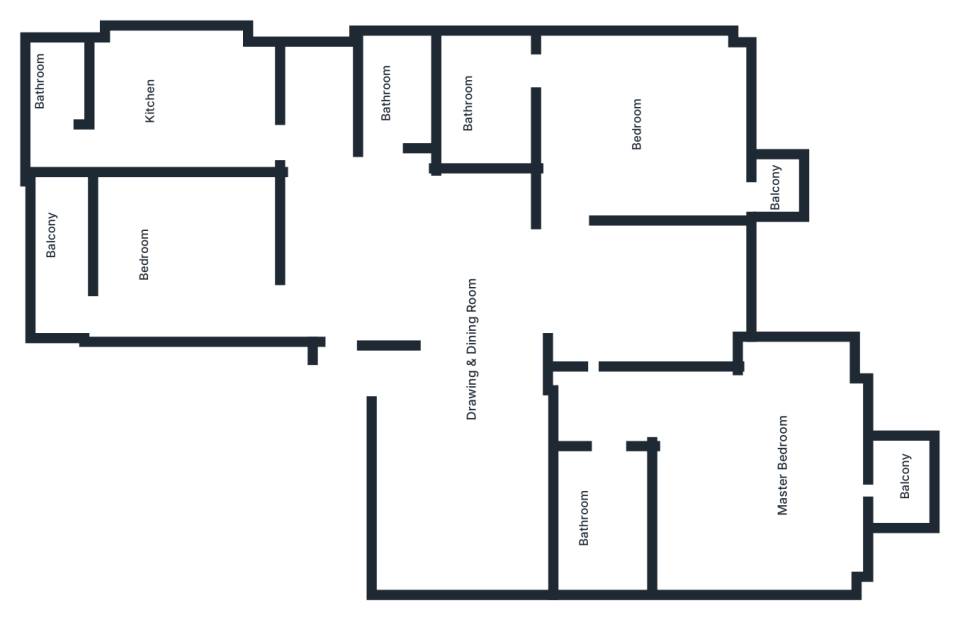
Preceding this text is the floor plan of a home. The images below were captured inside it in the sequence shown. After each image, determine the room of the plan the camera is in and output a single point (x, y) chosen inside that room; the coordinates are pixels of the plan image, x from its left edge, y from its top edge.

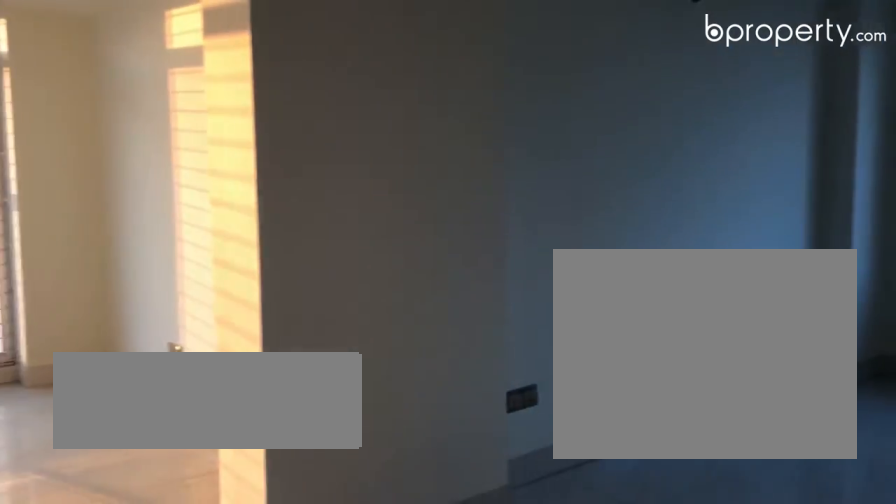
(421, 277)
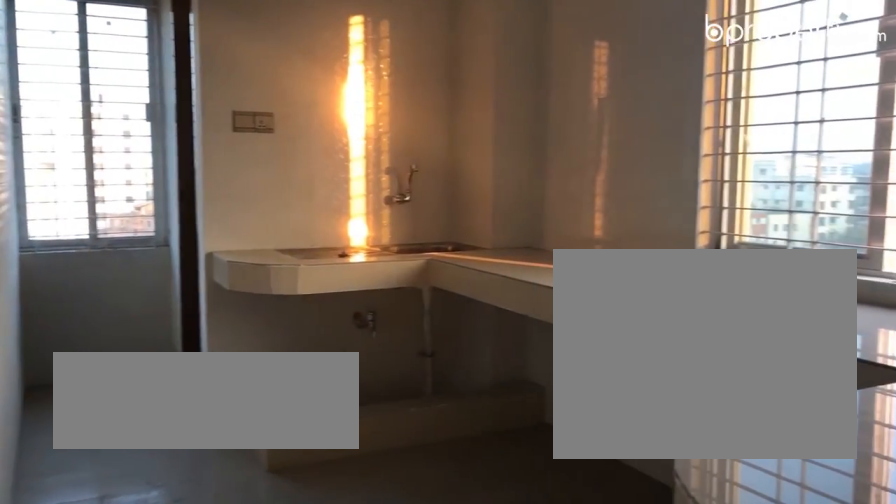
(274, 121)
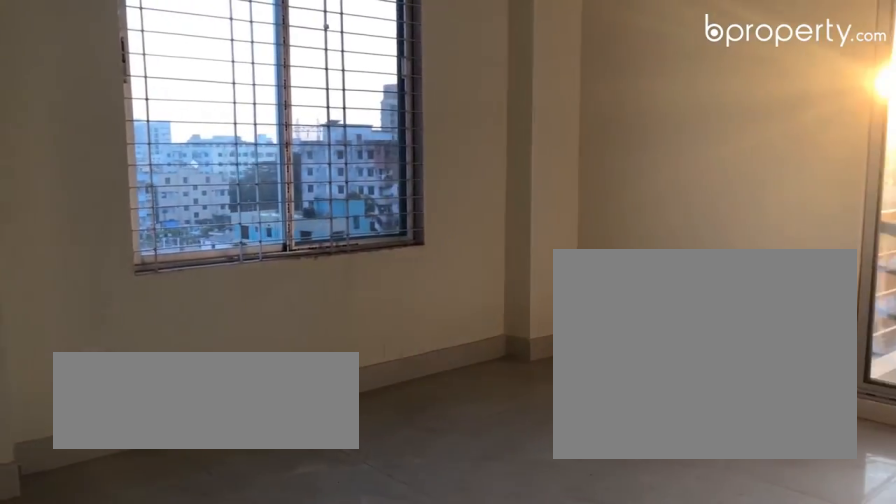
(648, 107)
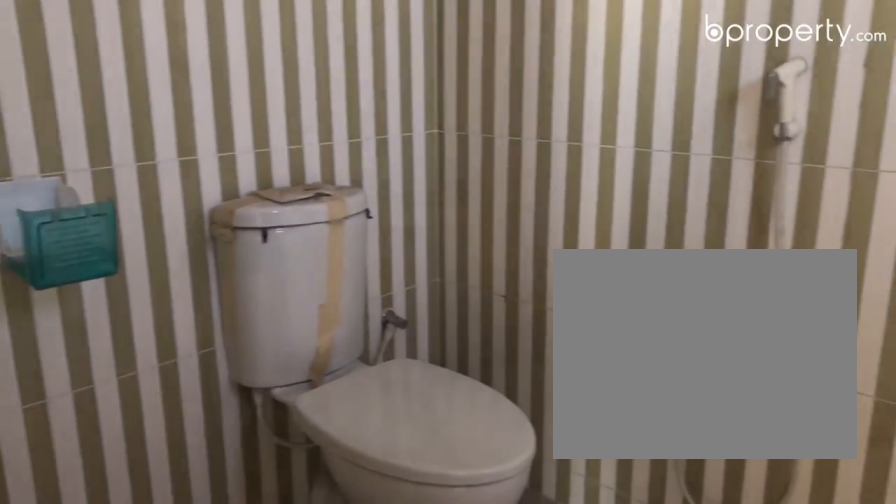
(474, 102)
